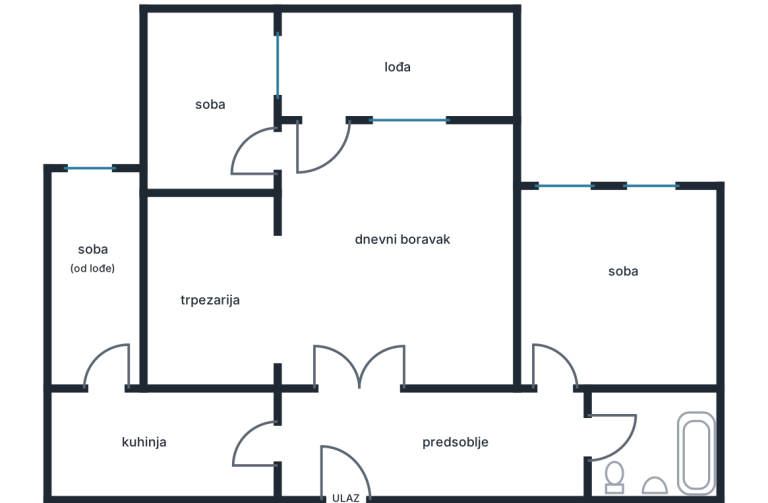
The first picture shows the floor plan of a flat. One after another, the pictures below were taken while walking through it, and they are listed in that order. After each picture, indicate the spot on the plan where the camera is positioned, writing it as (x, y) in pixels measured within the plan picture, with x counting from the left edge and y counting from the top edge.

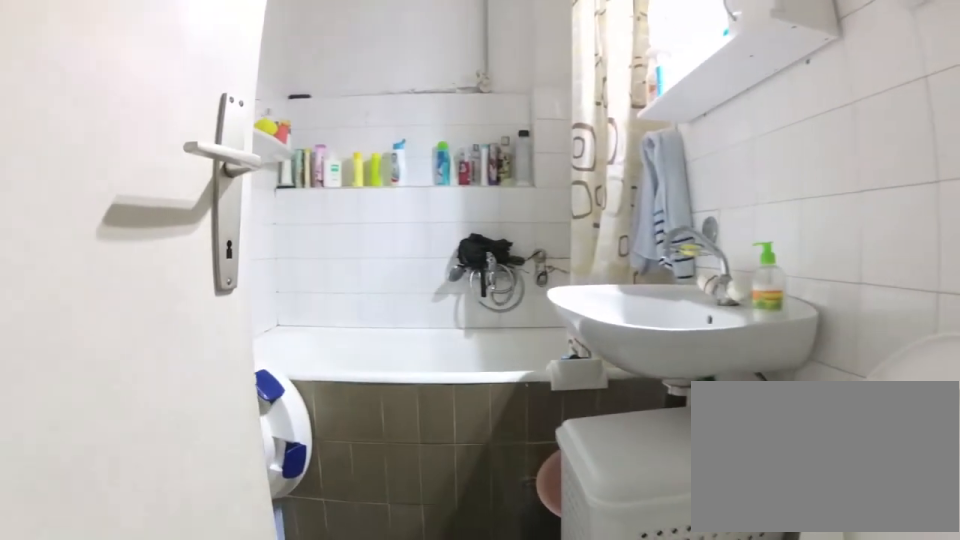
(570, 441)
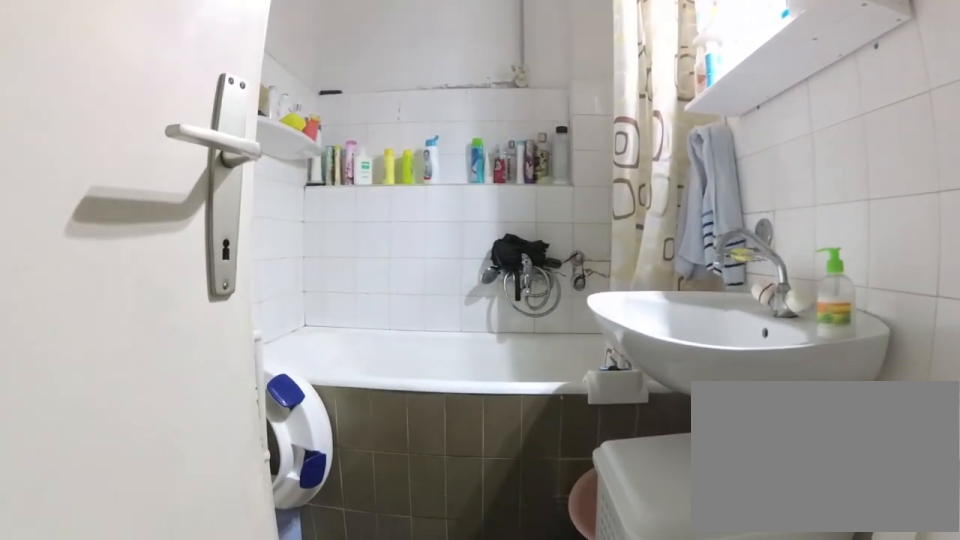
(582, 441)
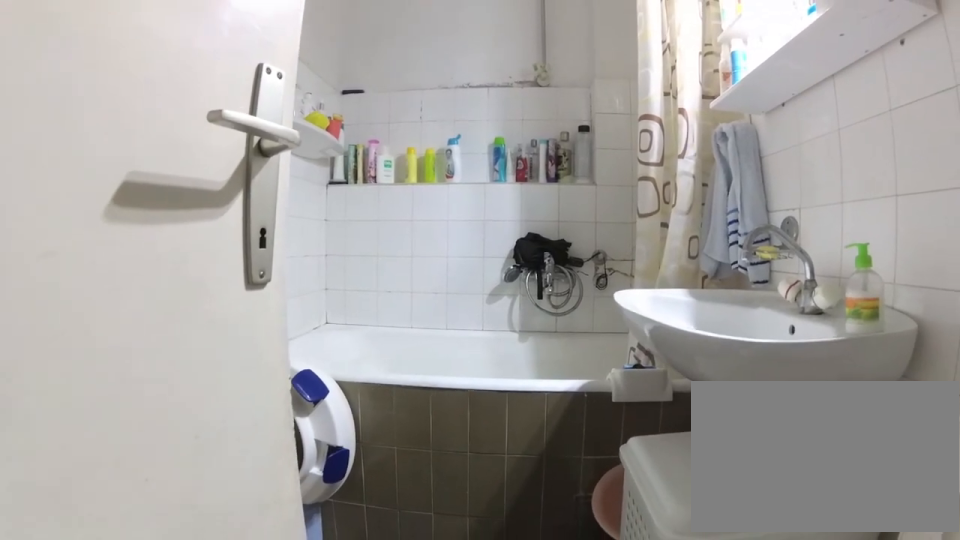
(586, 439)
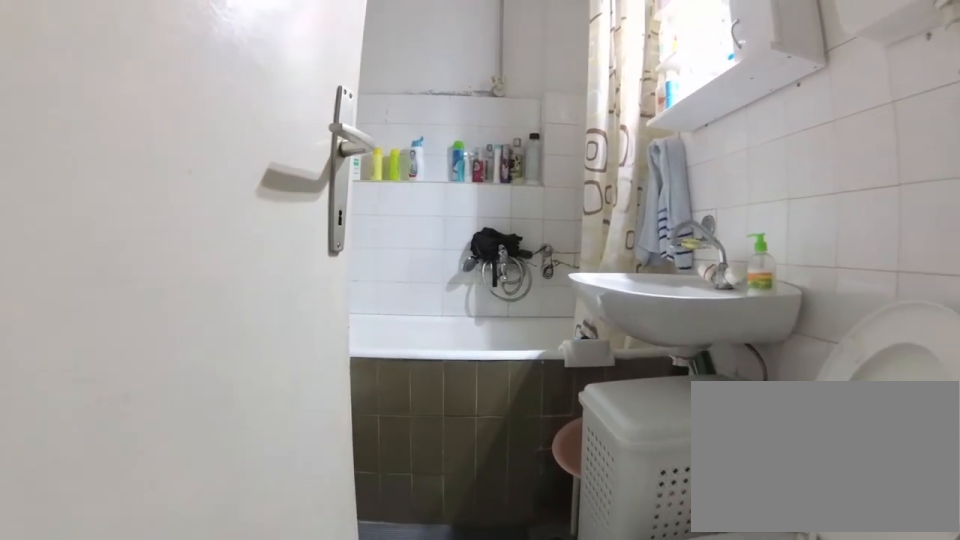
(571, 435)
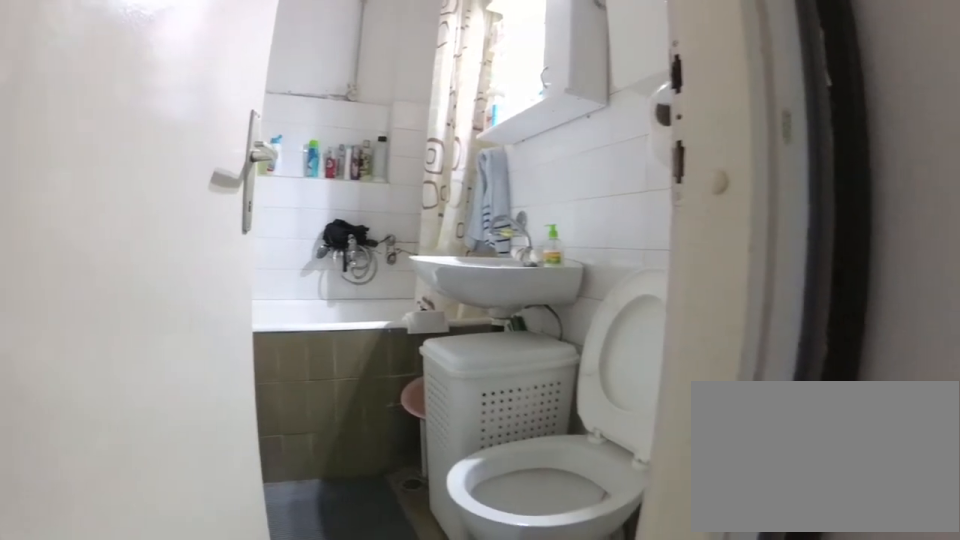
(554, 430)
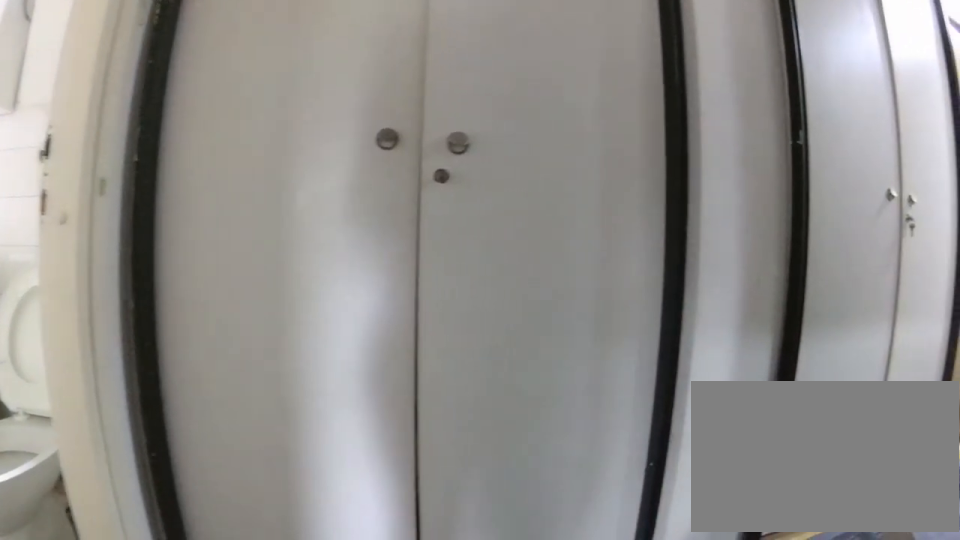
(580, 418)
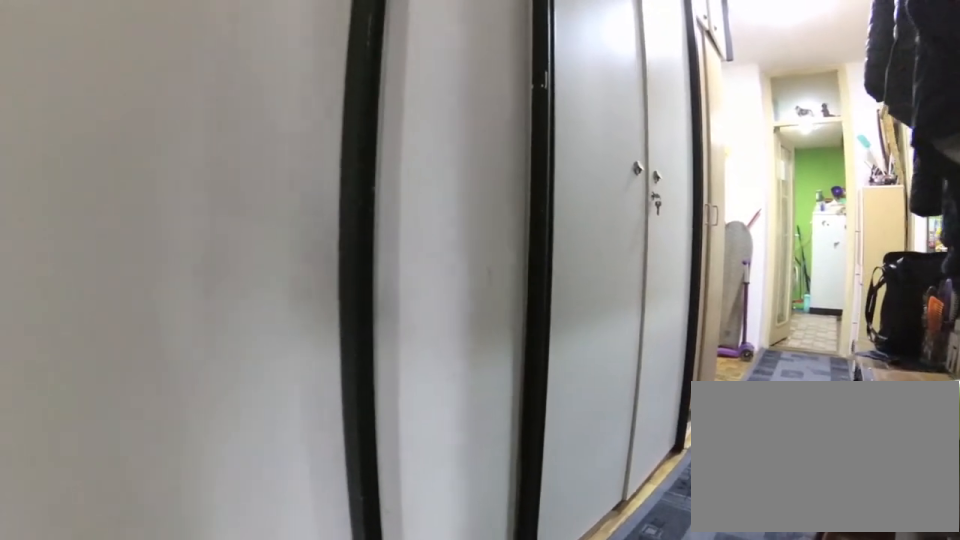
(593, 430)
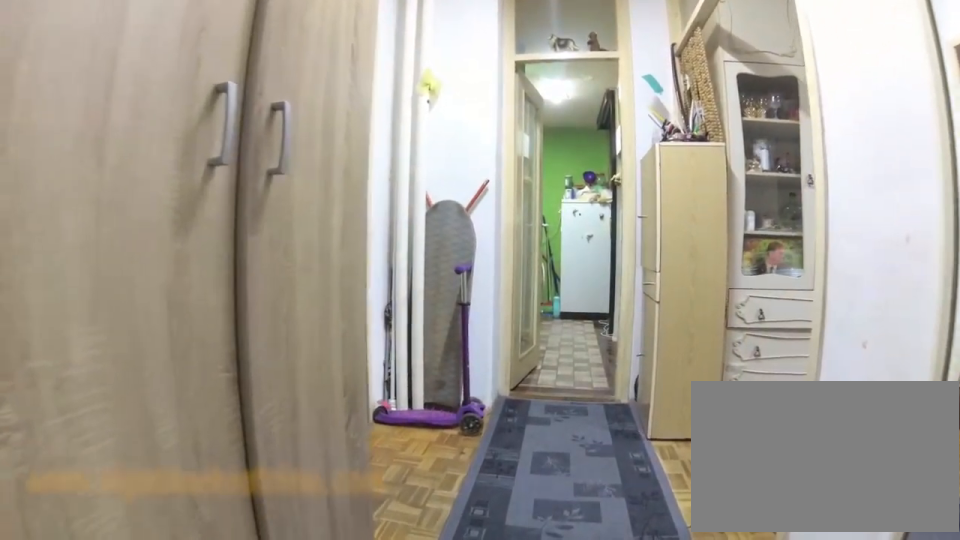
(491, 441)
